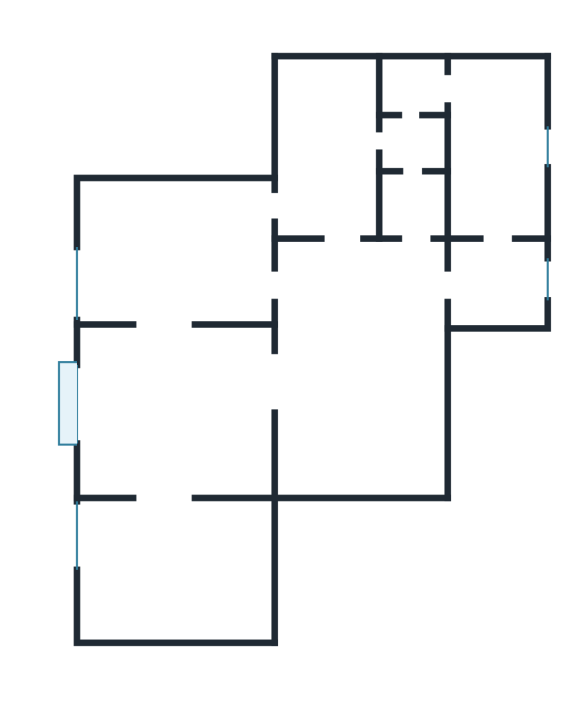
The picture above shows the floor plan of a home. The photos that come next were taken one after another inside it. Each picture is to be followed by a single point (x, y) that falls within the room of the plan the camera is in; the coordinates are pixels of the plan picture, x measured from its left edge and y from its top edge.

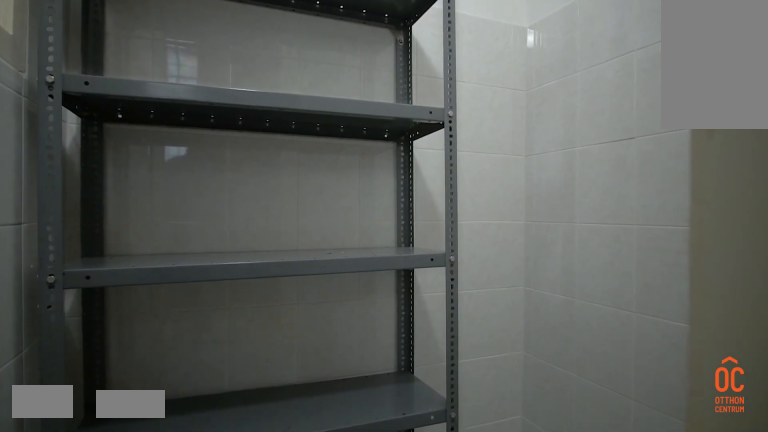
(422, 85)
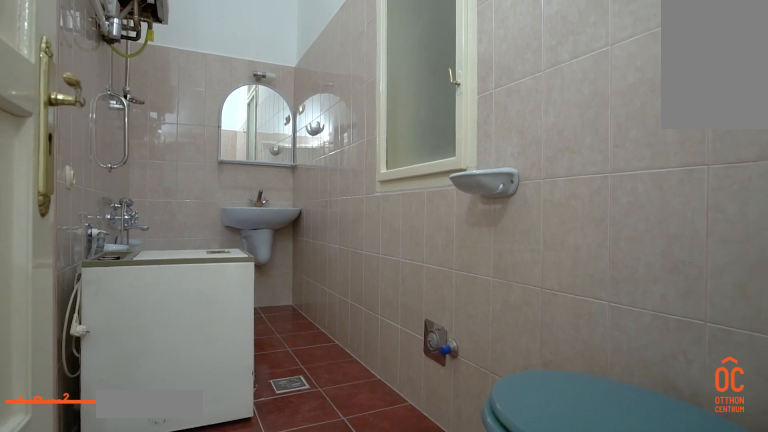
(325, 143)
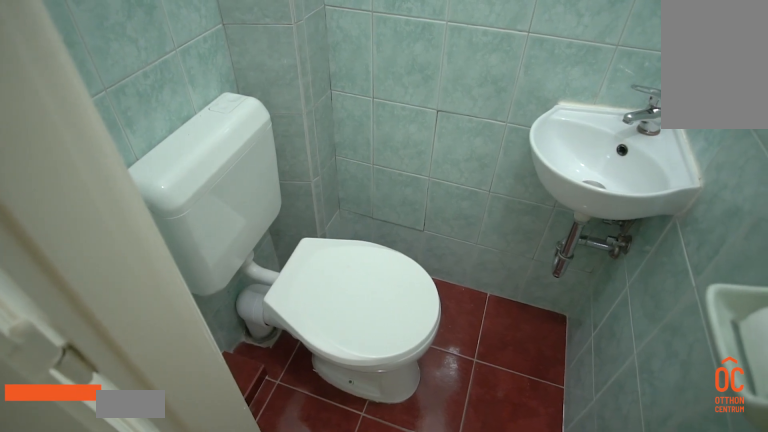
(415, 204)
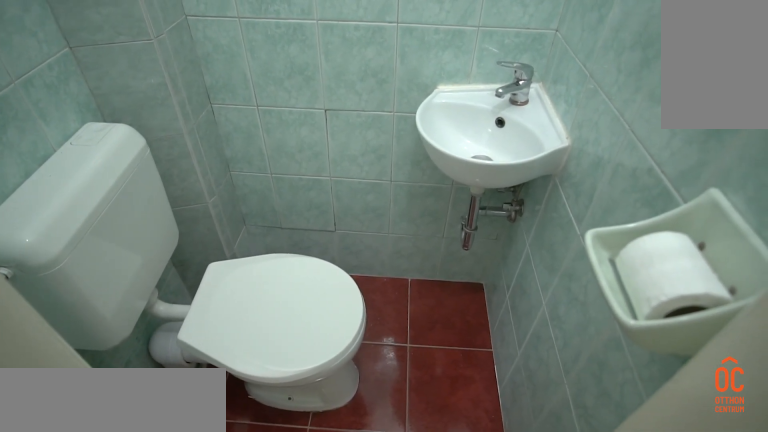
(415, 204)
